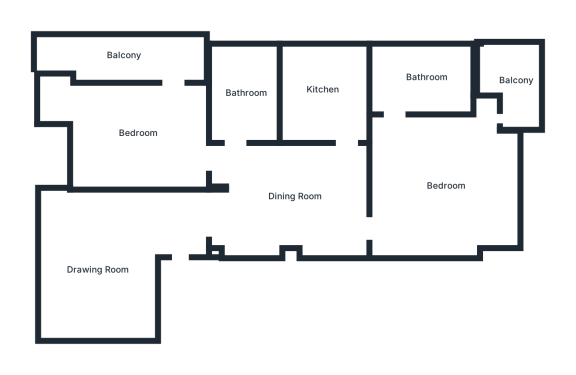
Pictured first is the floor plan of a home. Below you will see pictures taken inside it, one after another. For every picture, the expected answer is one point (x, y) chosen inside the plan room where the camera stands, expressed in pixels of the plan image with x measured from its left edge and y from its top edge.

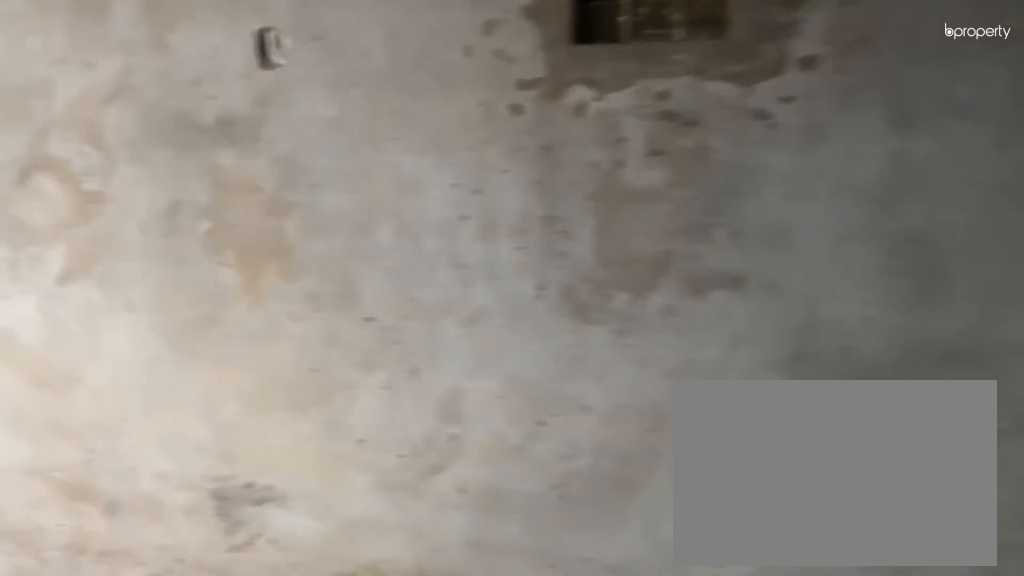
(148, 227)
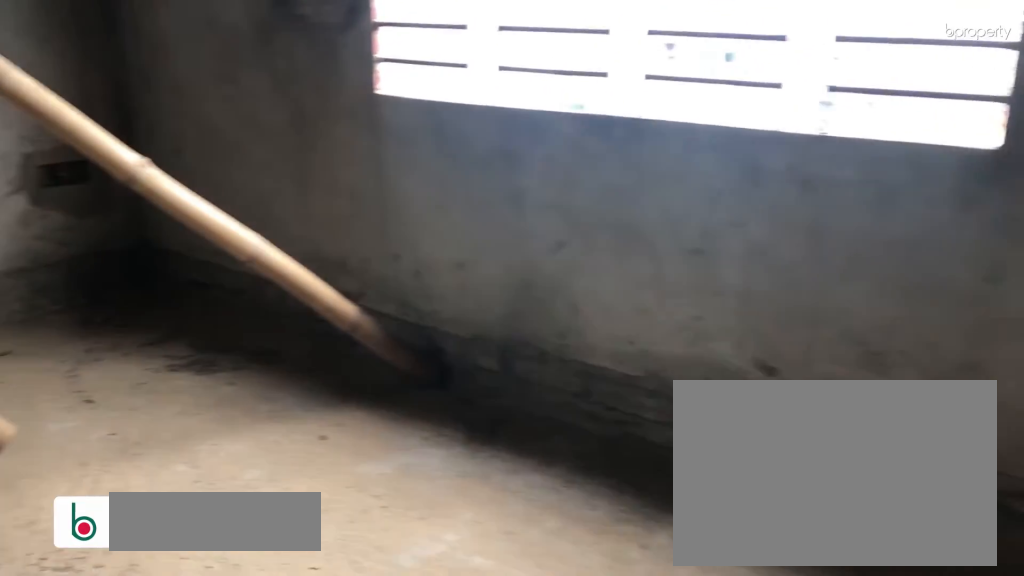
(97, 268)
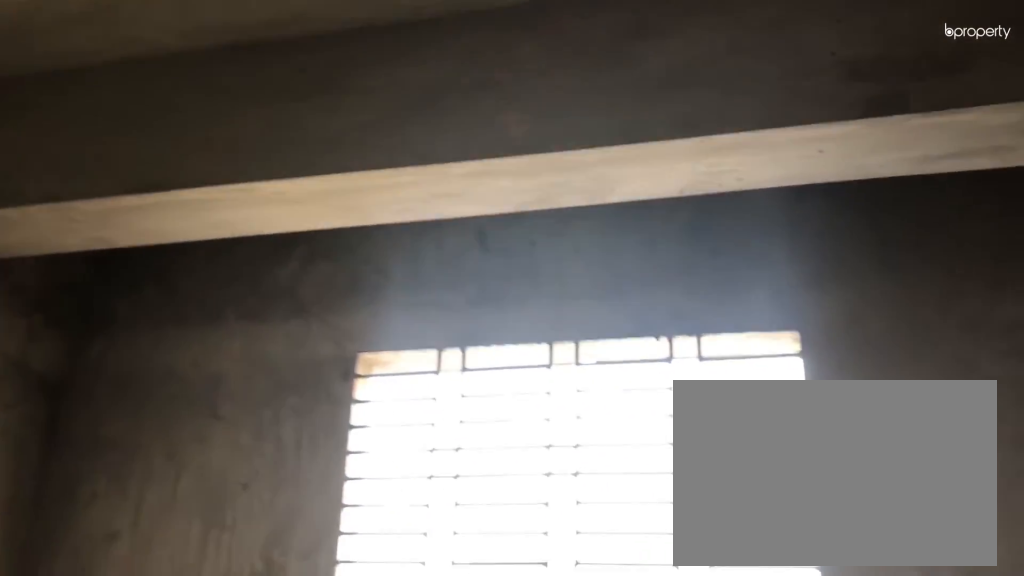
(97, 268)
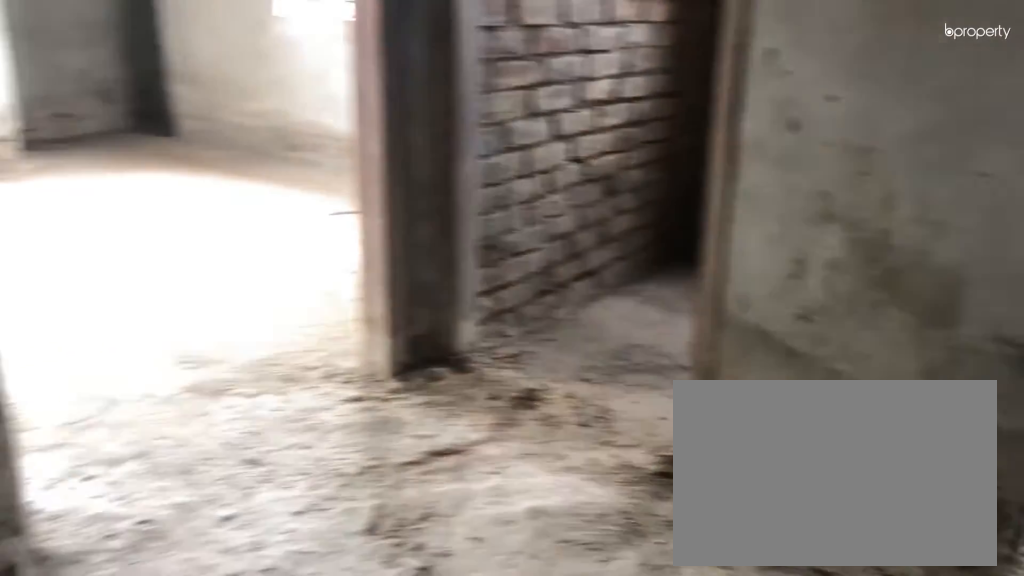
(290, 196)
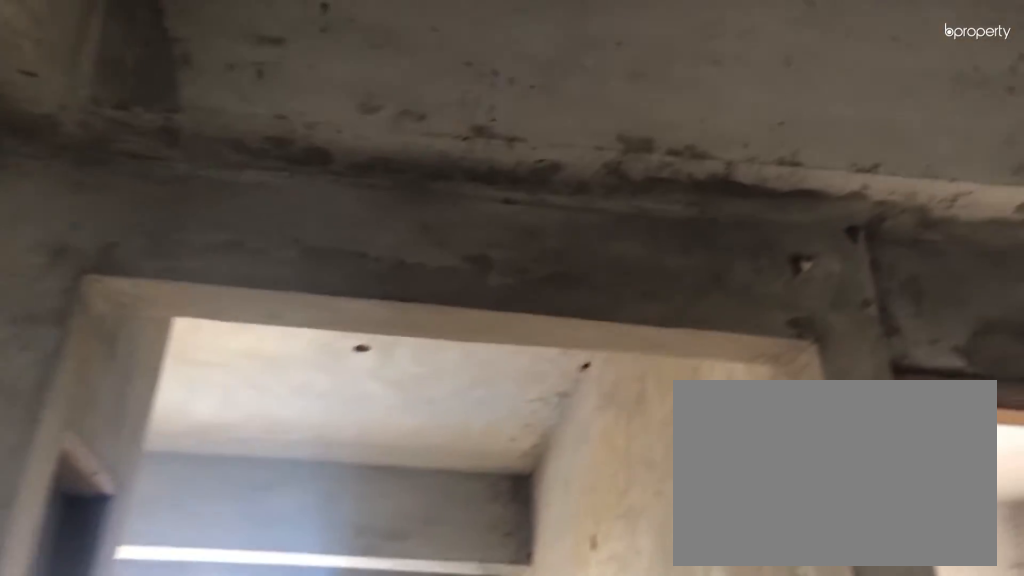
(290, 196)
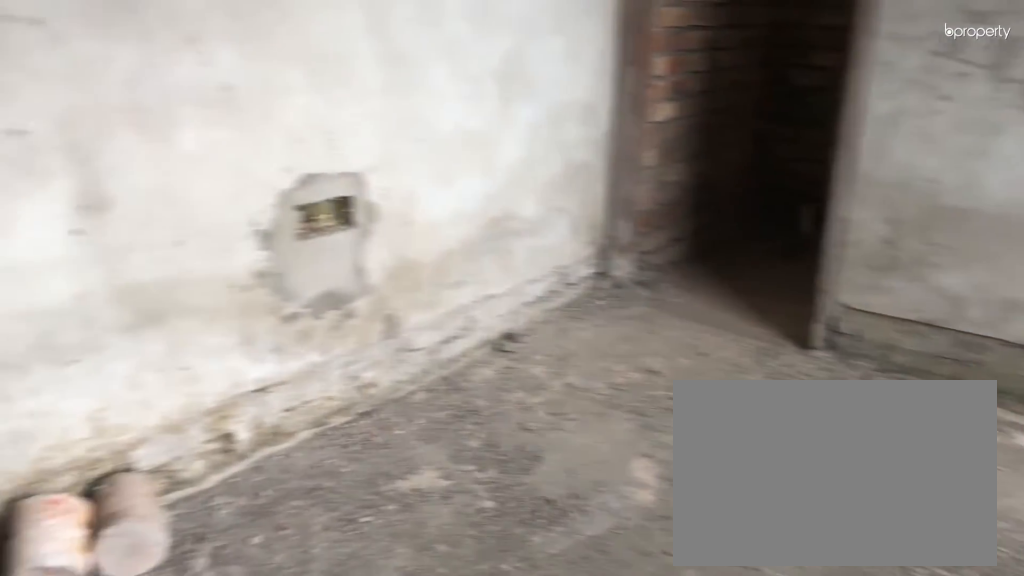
(446, 186)
